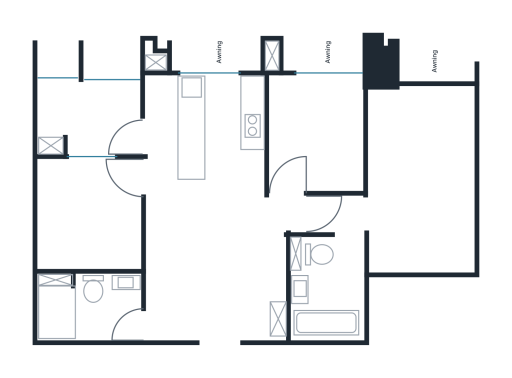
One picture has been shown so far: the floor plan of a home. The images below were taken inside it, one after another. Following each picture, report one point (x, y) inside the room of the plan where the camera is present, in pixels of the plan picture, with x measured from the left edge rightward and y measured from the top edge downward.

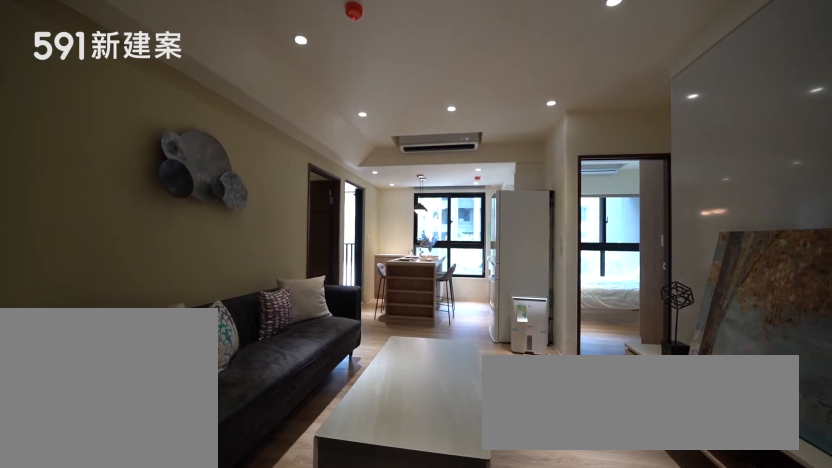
(215, 268)
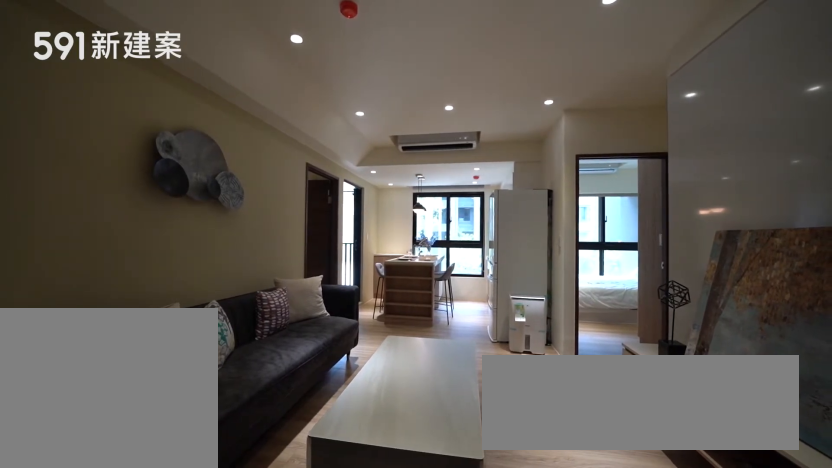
(215, 268)
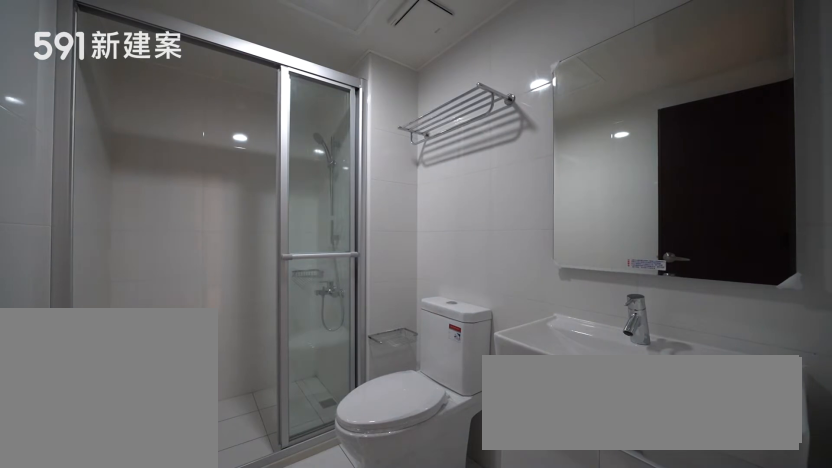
(87, 306)
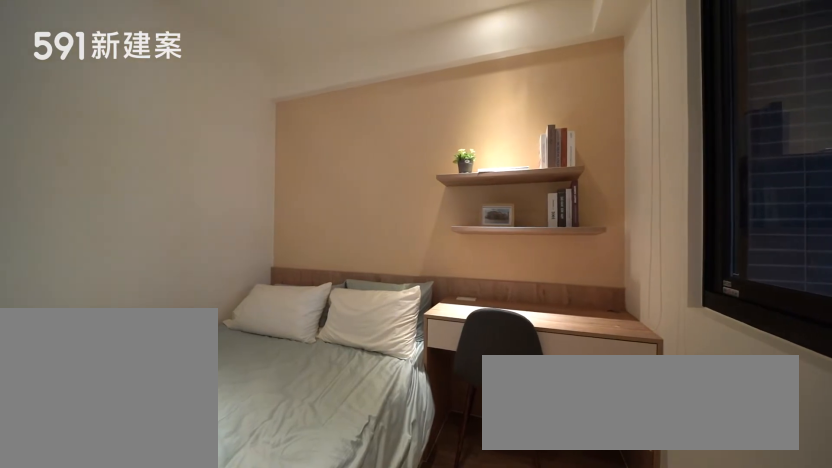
(89, 215)
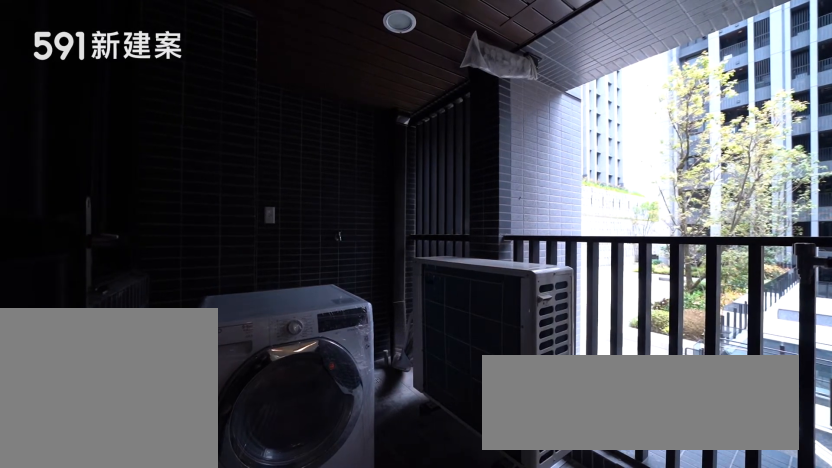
(89, 116)
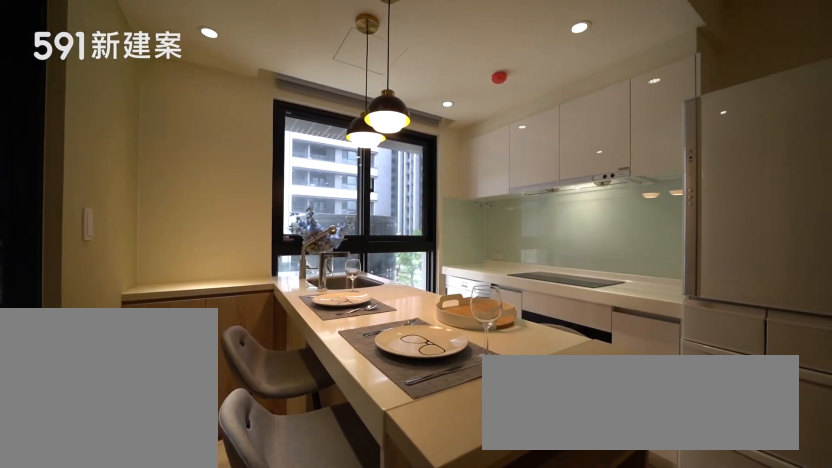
(181, 133)
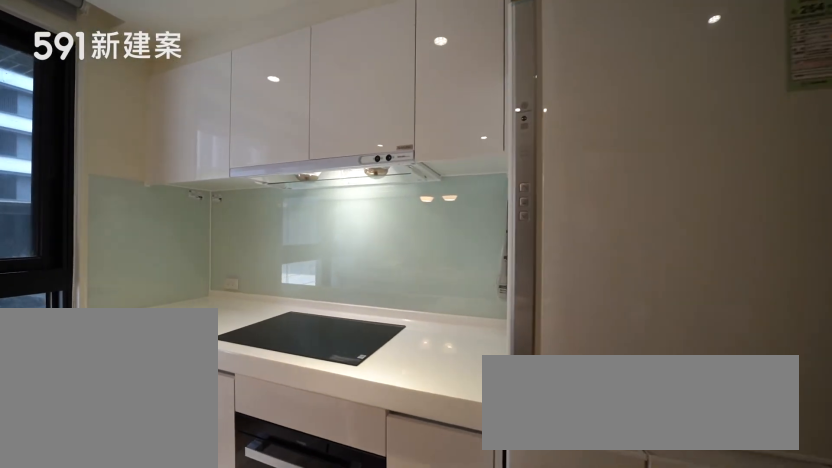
(240, 125)
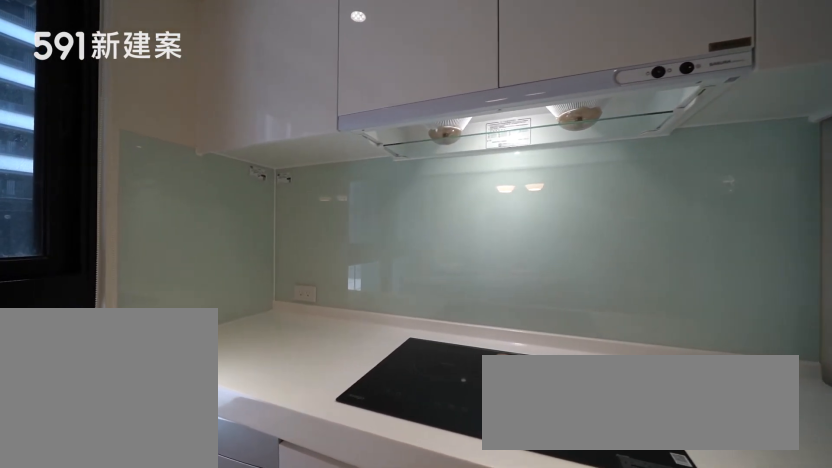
(240, 125)
